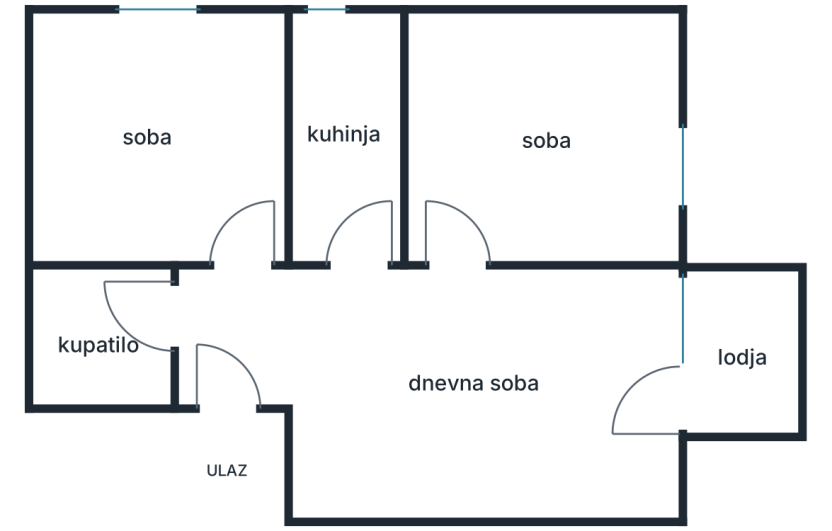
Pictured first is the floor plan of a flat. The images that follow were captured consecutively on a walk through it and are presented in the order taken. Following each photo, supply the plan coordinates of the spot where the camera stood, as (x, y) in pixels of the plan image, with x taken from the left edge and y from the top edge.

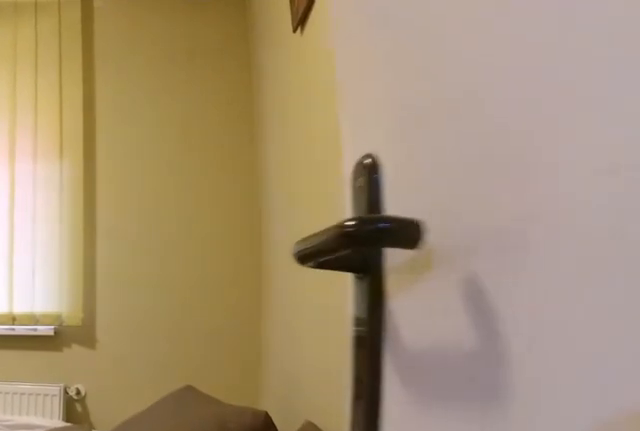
(239, 260)
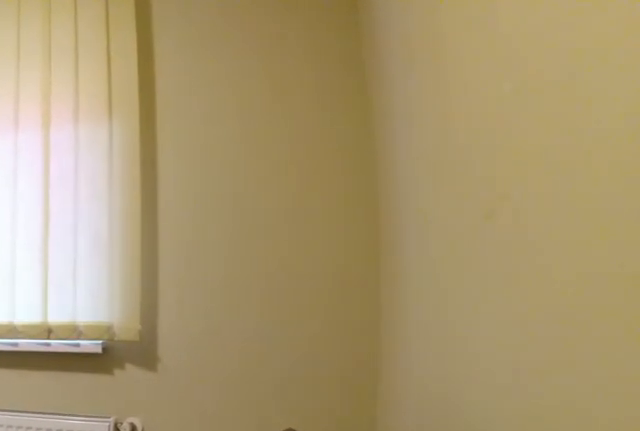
(240, 222)
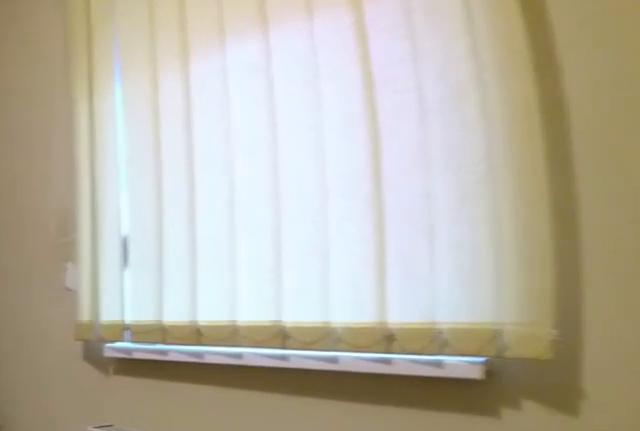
(255, 176)
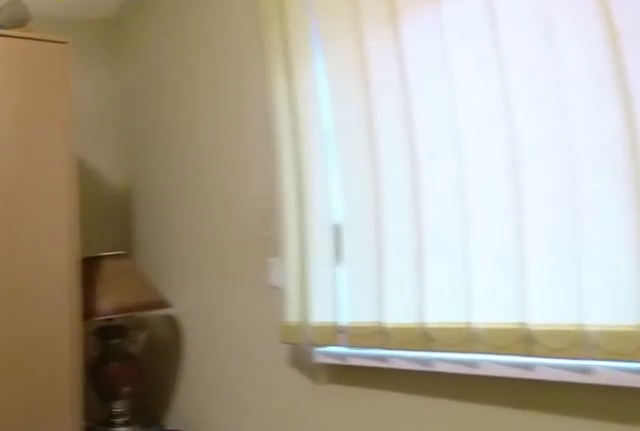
(256, 169)
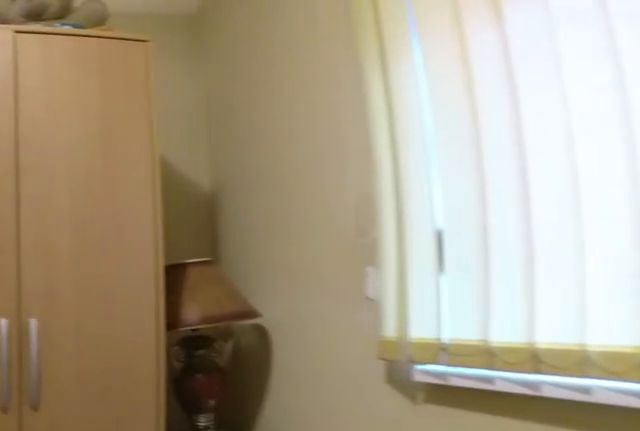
(256, 167)
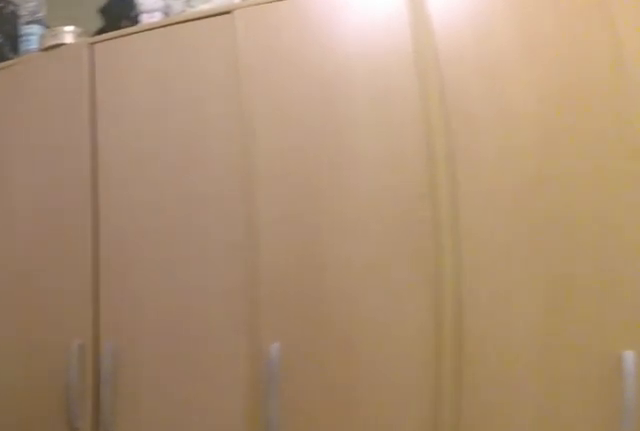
(254, 156)
